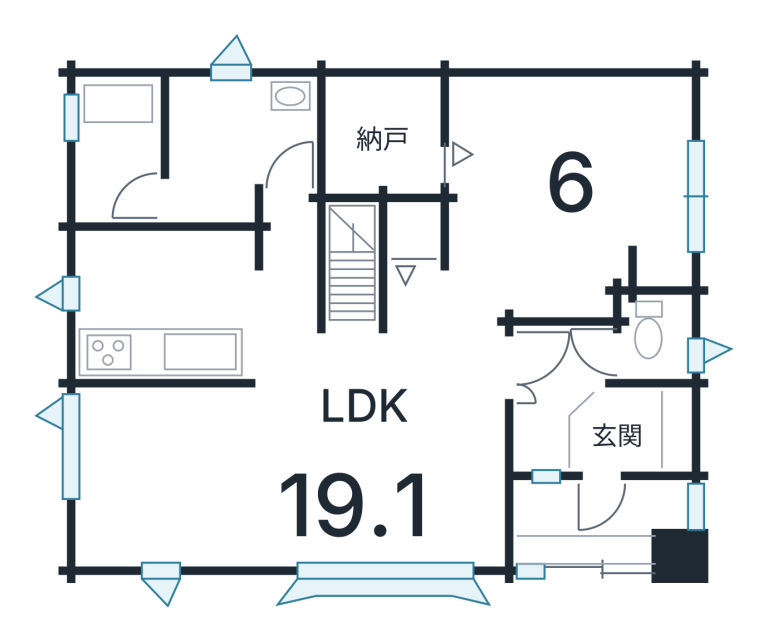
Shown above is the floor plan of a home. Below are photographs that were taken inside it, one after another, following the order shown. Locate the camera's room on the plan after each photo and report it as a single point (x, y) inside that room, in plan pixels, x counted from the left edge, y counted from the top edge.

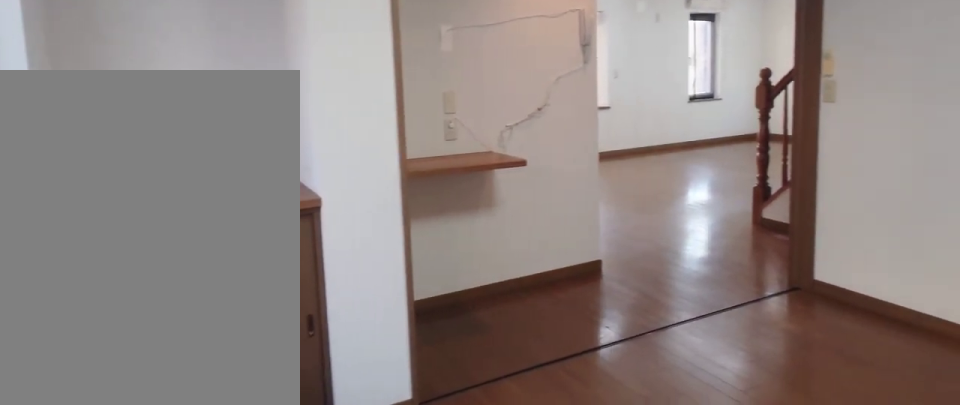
(564, 189)
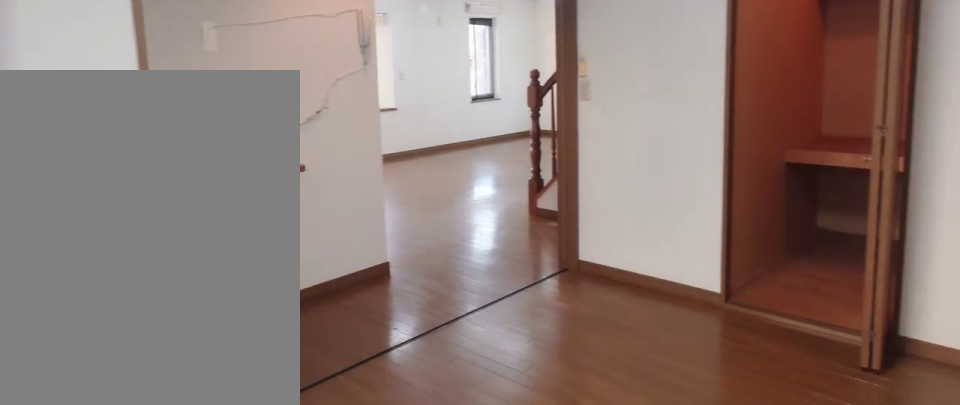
(564, 189)
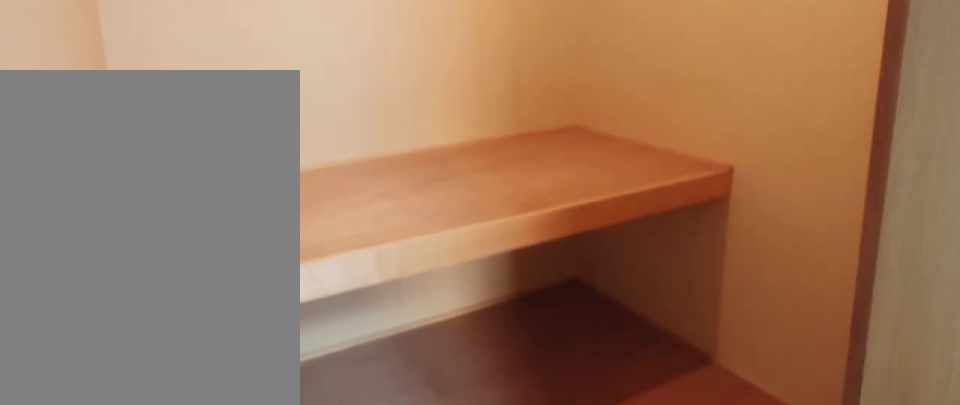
(372, 138)
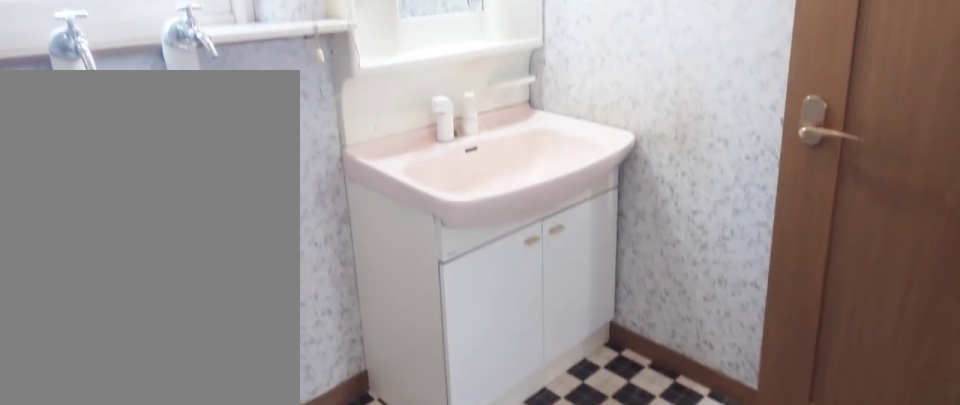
(234, 140)
